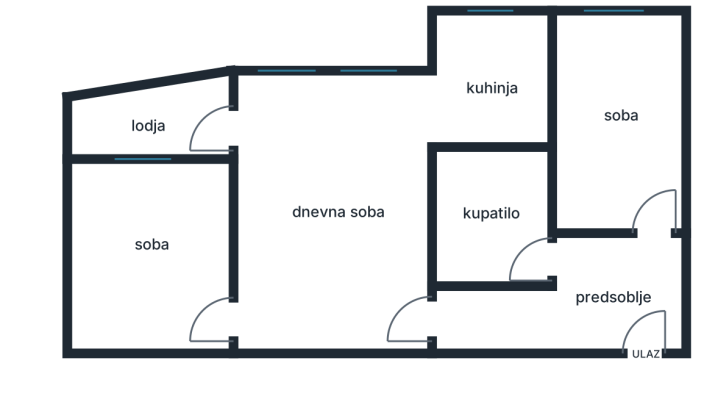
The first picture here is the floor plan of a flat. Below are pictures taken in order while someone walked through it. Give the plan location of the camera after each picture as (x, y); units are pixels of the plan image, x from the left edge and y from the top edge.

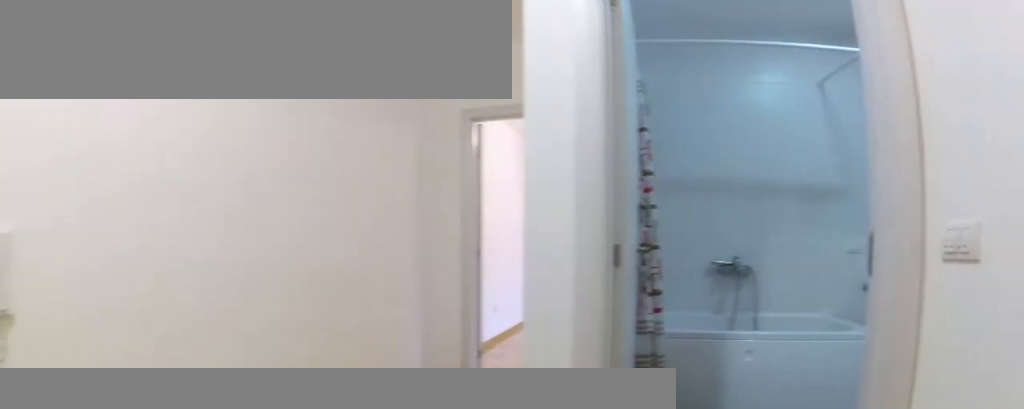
(627, 254)
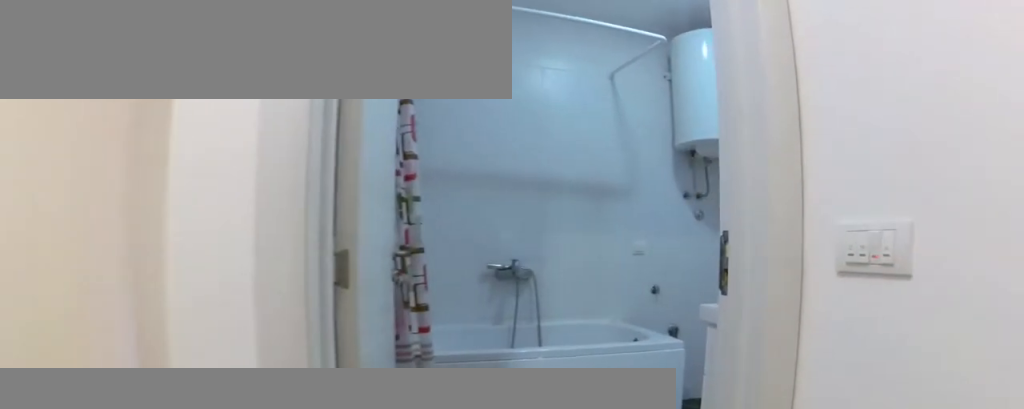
(603, 254)
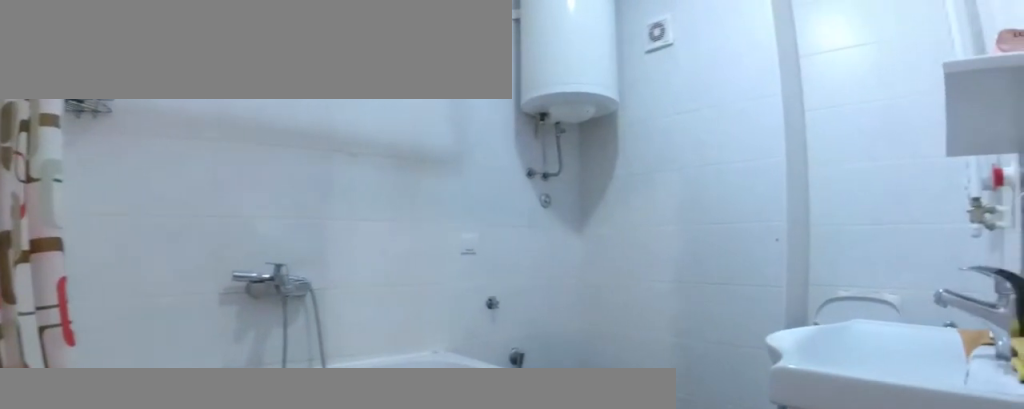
(542, 250)
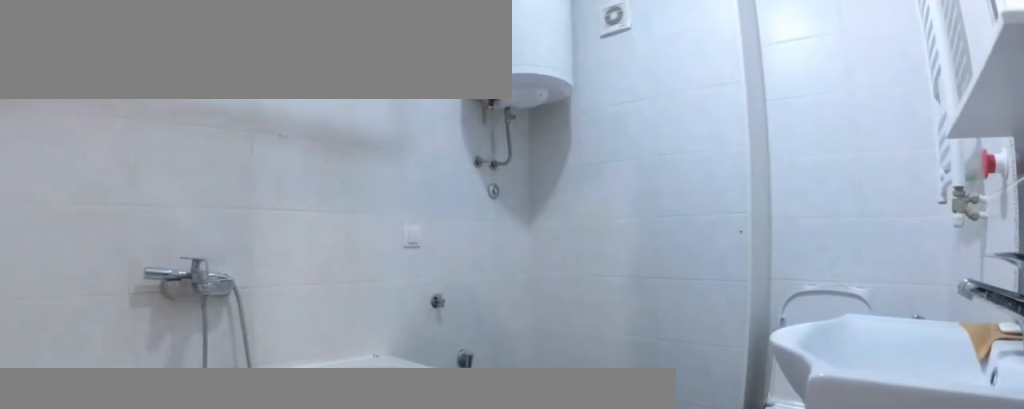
(526, 248)
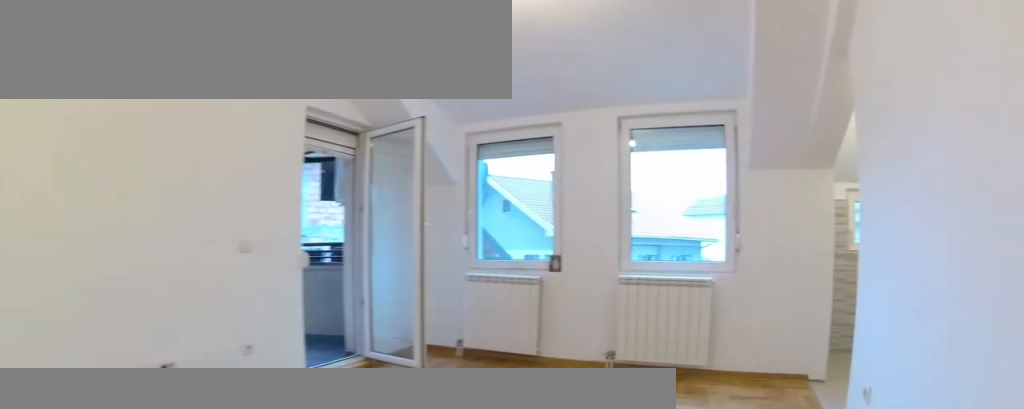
(408, 280)
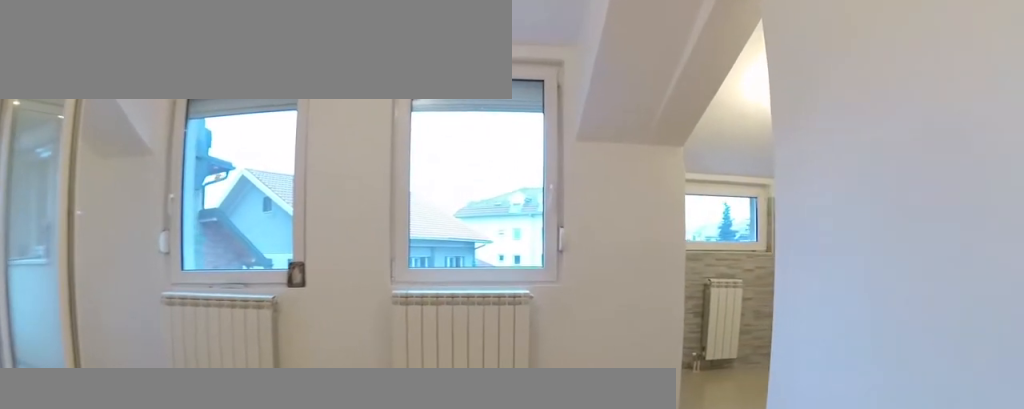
(403, 232)
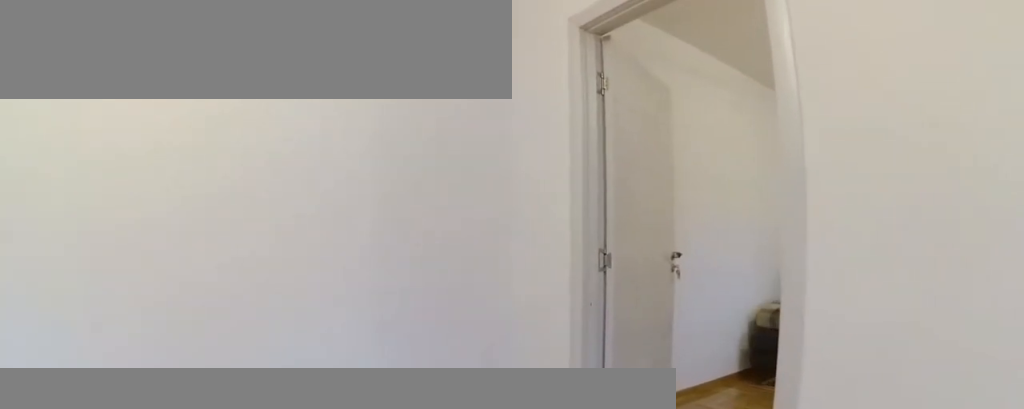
(271, 238)
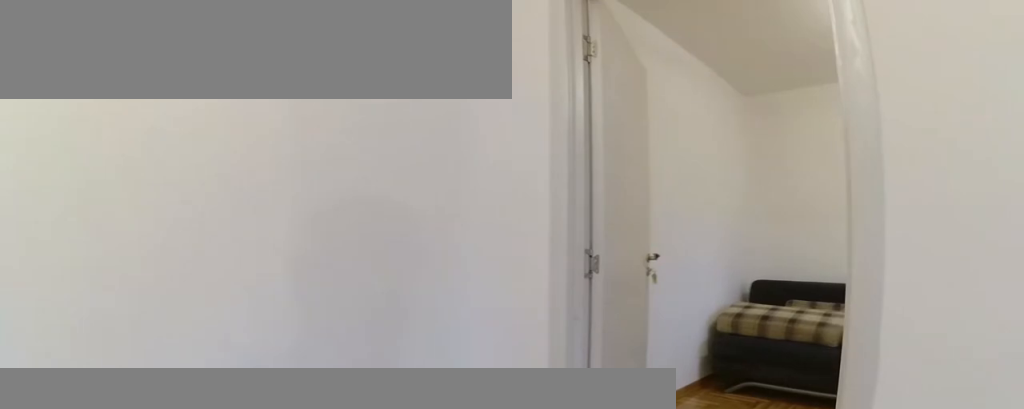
(280, 266)
